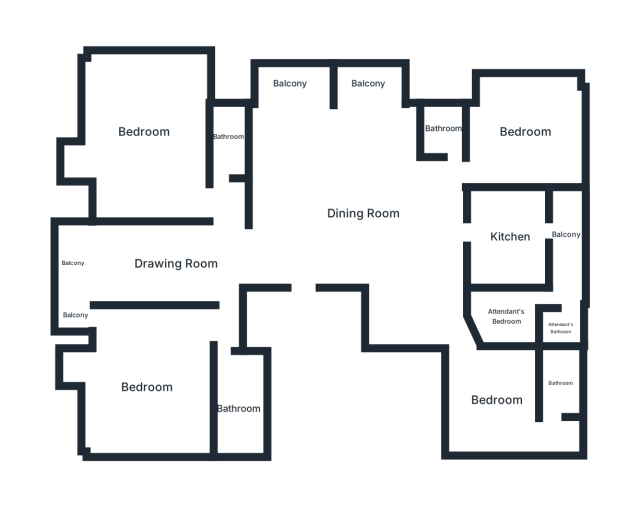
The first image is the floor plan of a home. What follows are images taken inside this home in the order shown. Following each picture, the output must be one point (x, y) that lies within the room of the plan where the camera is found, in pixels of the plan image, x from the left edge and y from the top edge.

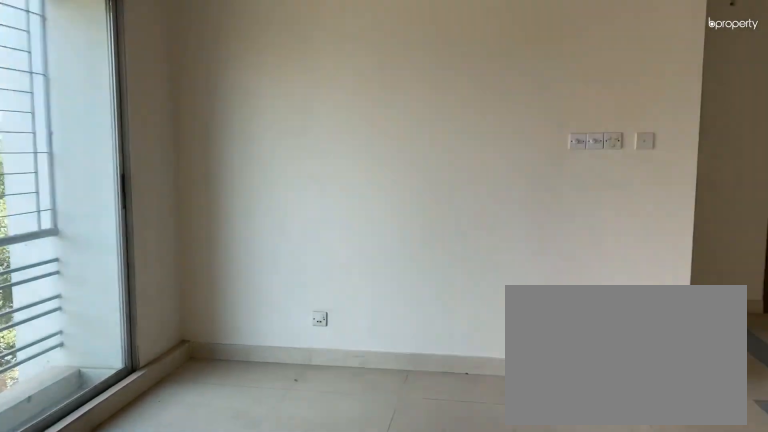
(363, 213)
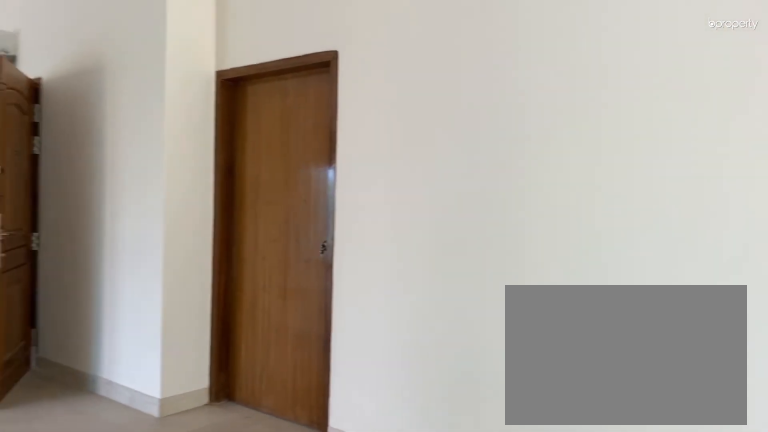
(174, 262)
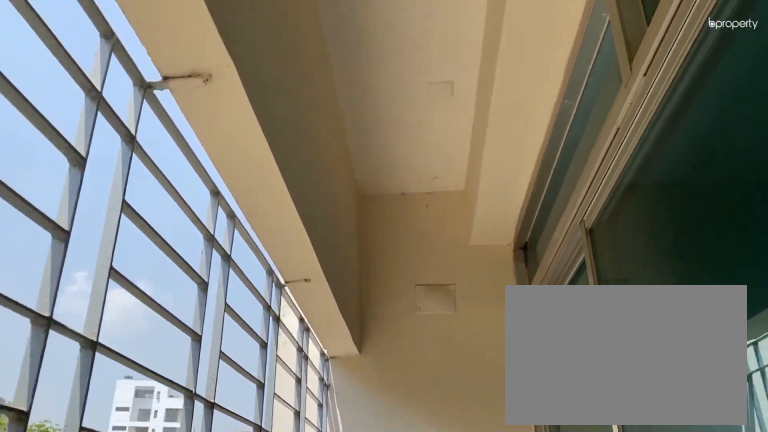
(76, 314)
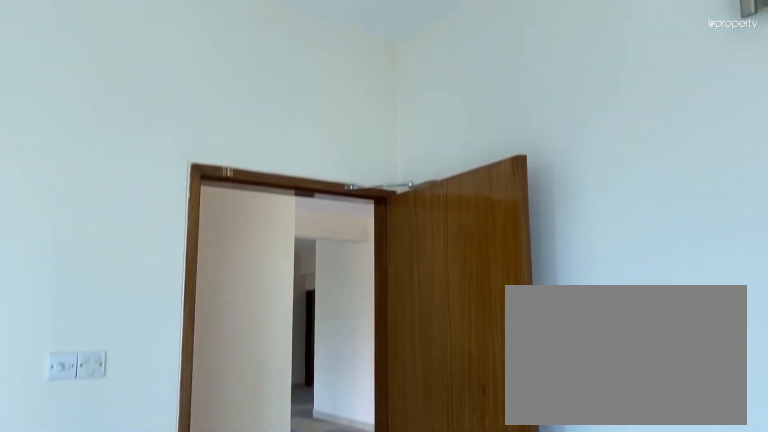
(143, 129)
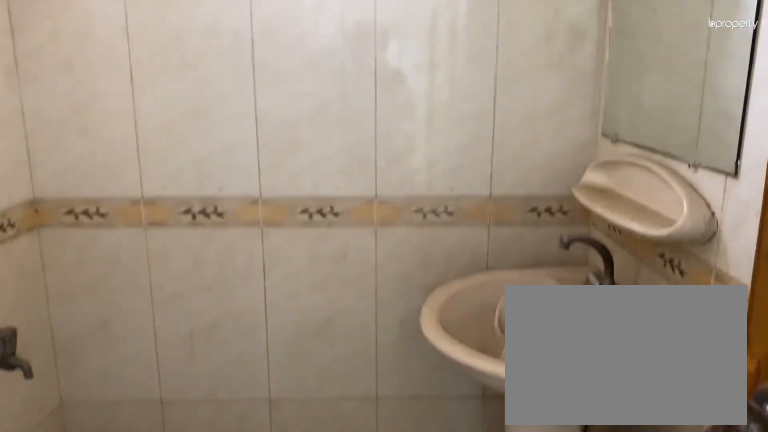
(445, 129)
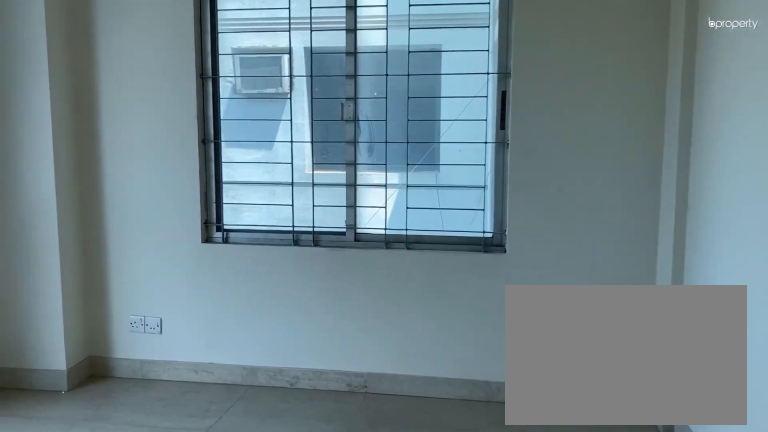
(524, 131)
